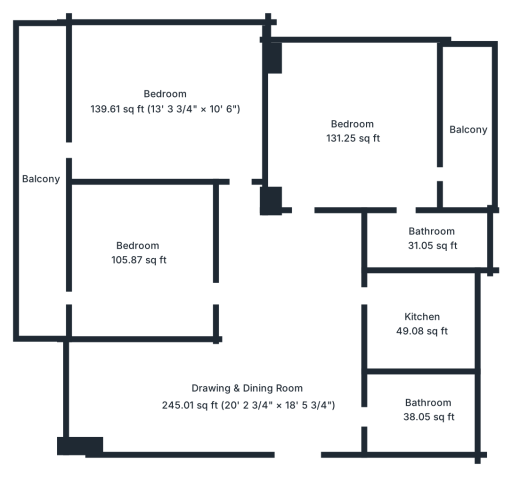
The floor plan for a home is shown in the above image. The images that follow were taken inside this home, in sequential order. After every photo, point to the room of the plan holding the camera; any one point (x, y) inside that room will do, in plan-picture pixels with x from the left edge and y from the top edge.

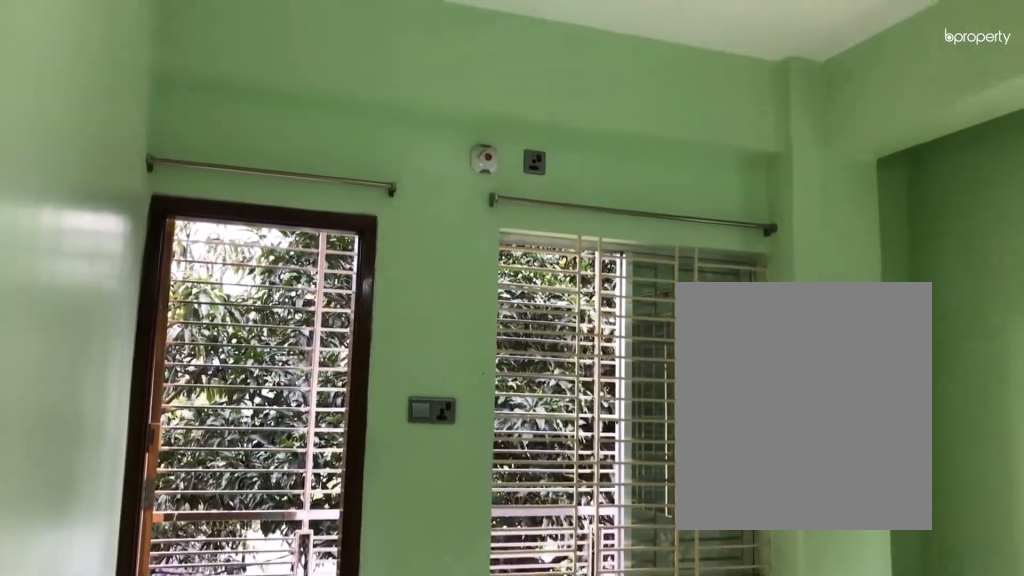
(165, 116)
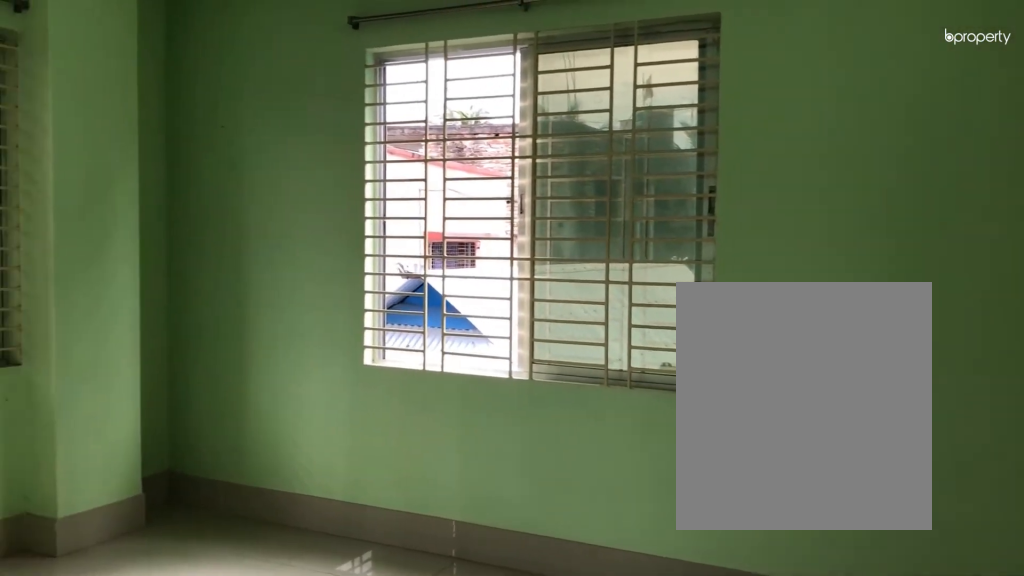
(165, 116)
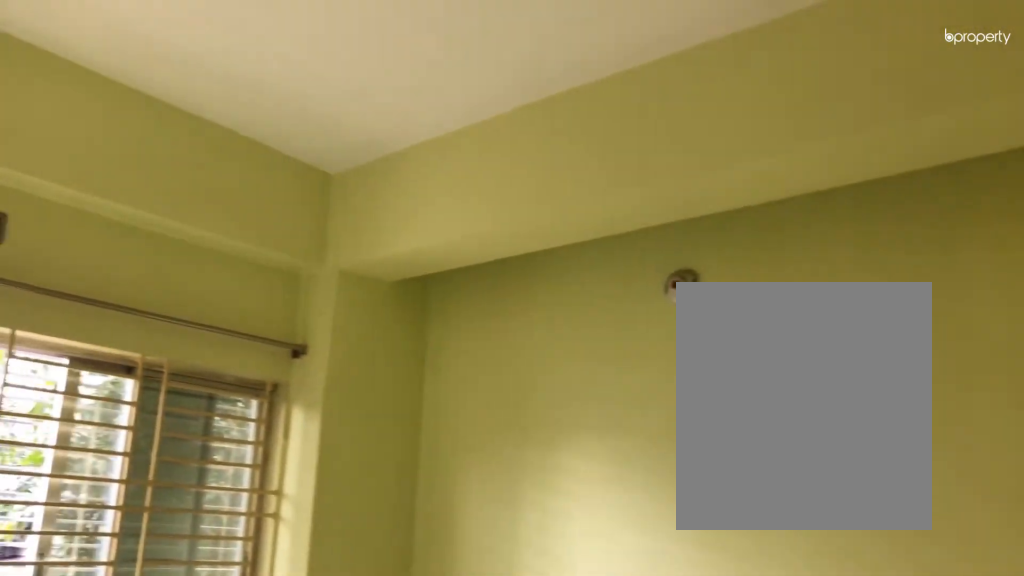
(139, 257)
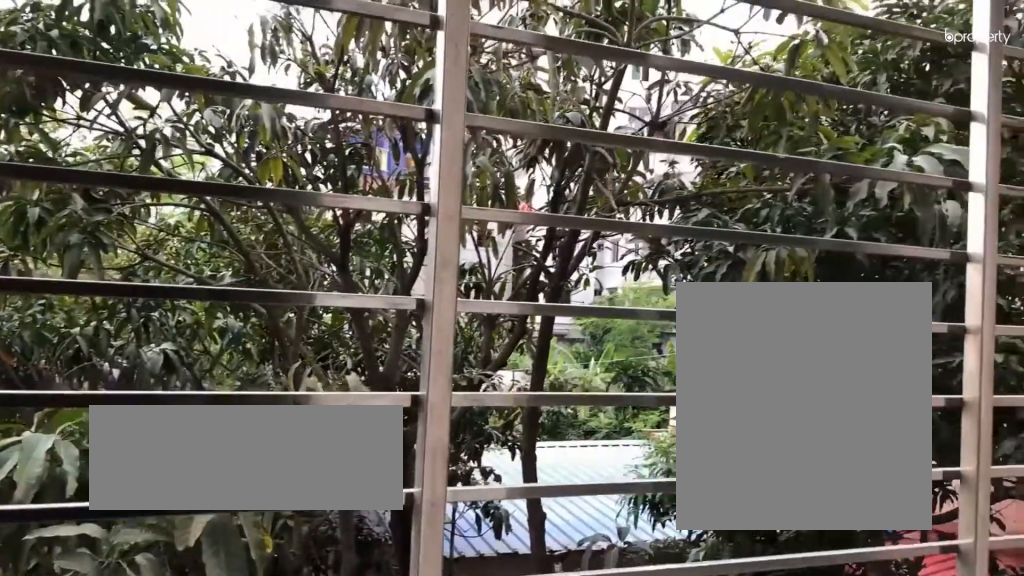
(38, 264)
